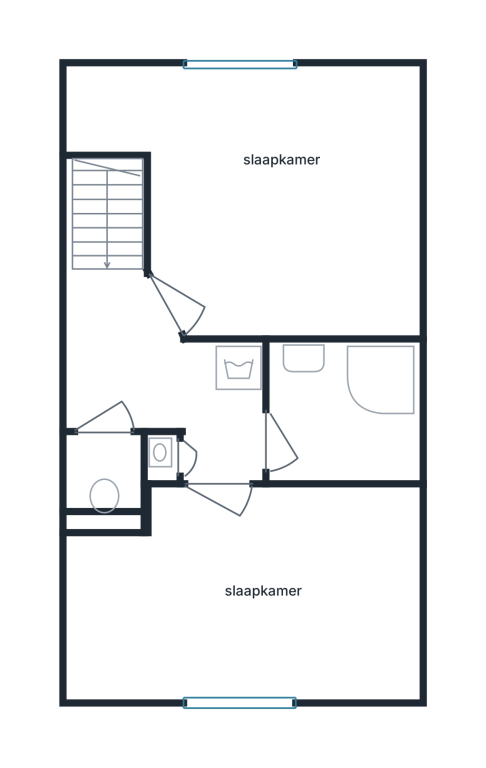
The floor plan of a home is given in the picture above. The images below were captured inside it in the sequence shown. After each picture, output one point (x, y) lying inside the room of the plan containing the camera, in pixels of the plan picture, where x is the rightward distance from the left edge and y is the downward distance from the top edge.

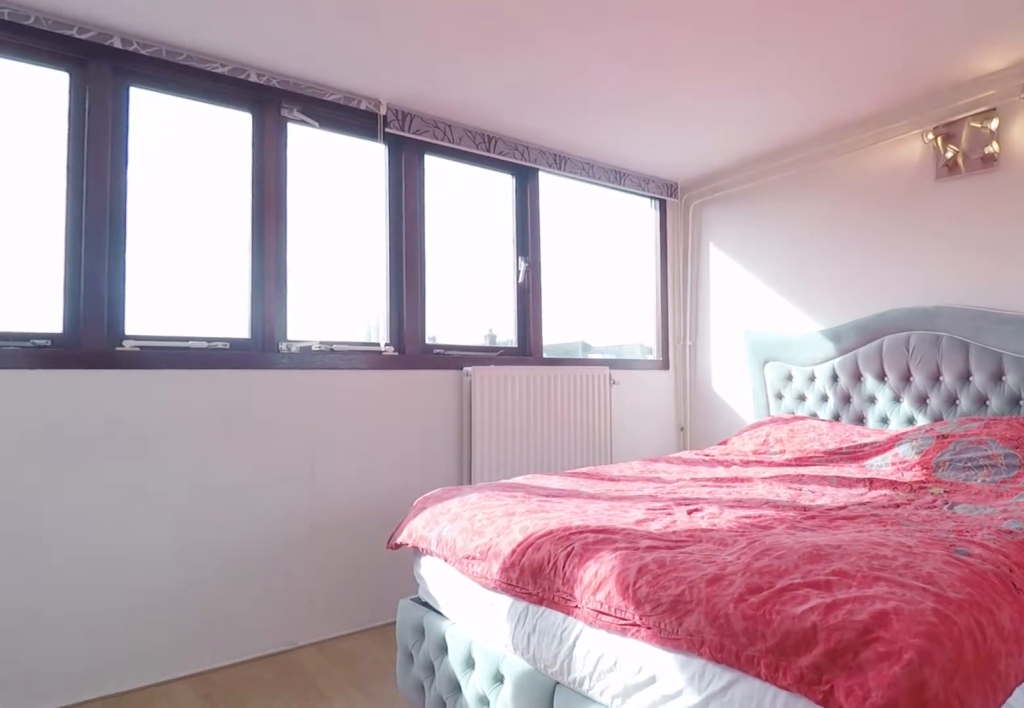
(159, 225)
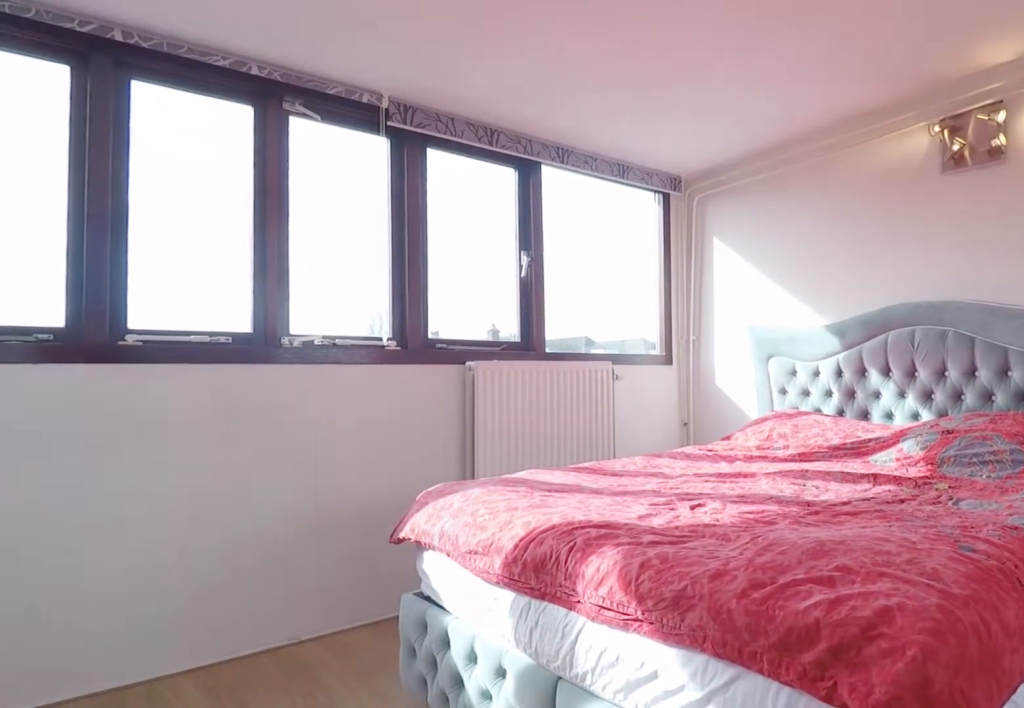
(159, 225)
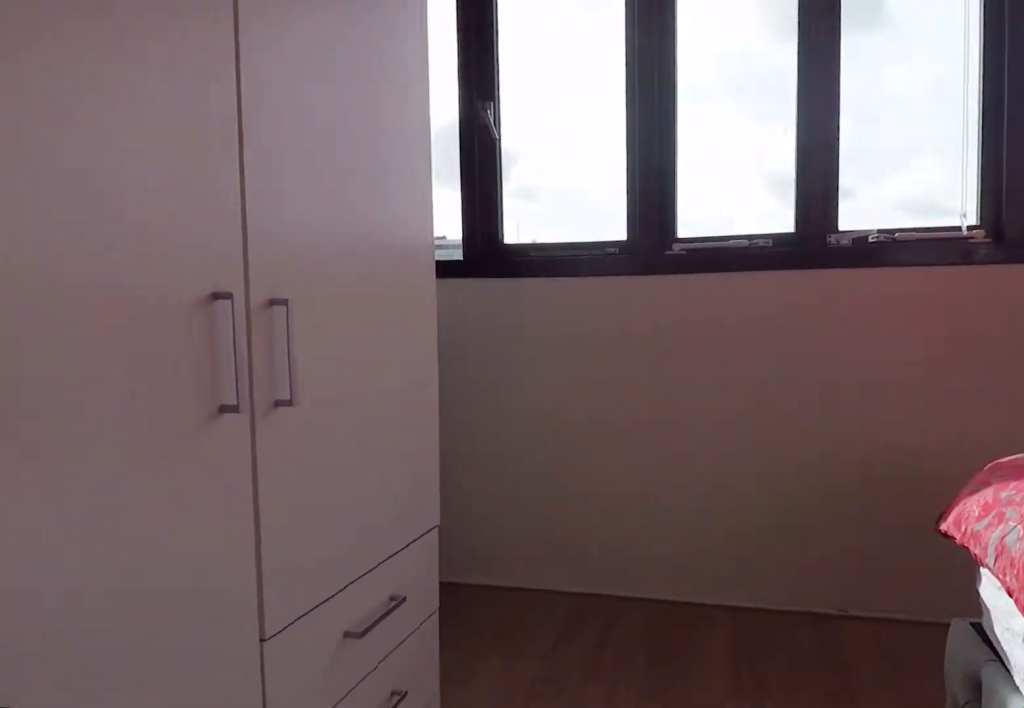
(319, 328)
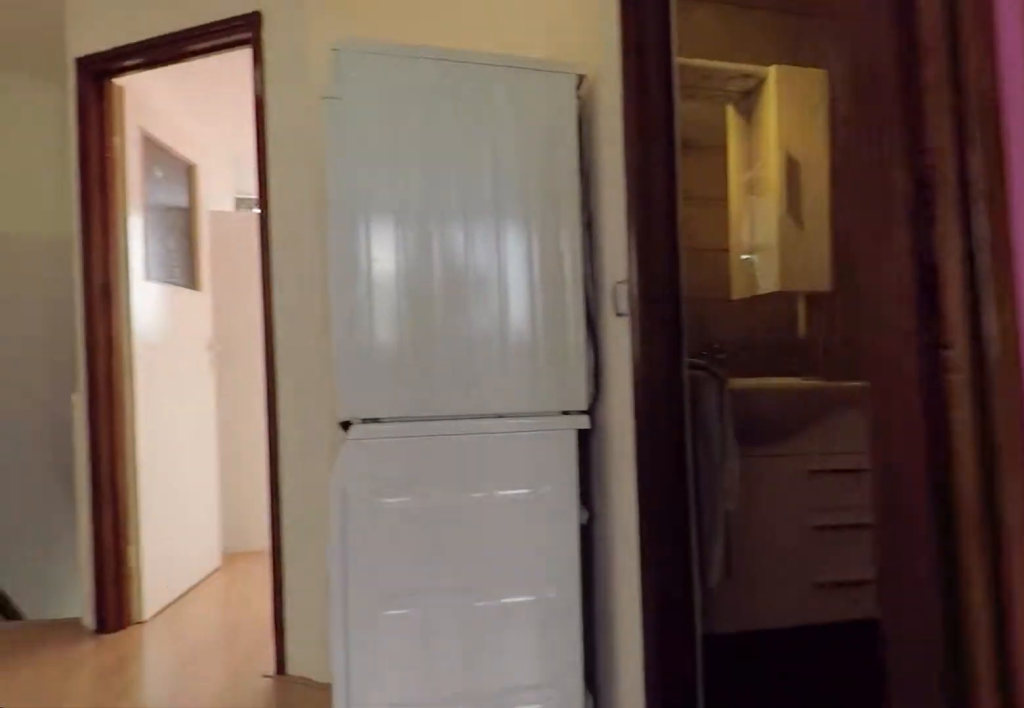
(241, 369)
